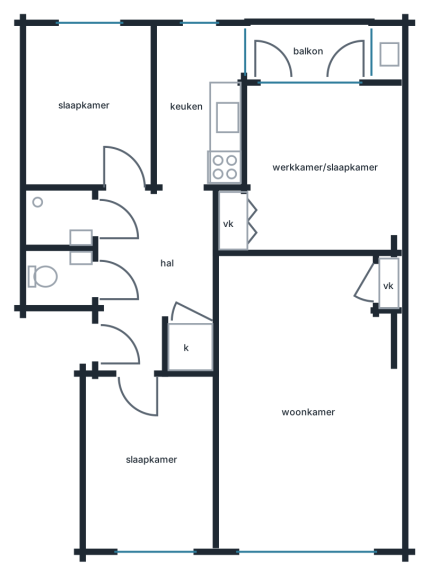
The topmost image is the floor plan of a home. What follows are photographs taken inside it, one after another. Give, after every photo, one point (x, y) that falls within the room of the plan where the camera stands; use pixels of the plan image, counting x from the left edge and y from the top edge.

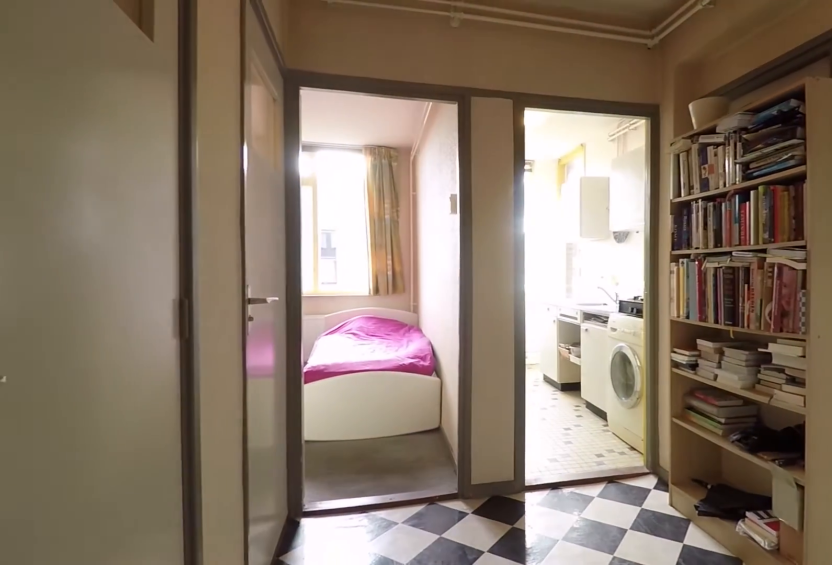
(150, 270)
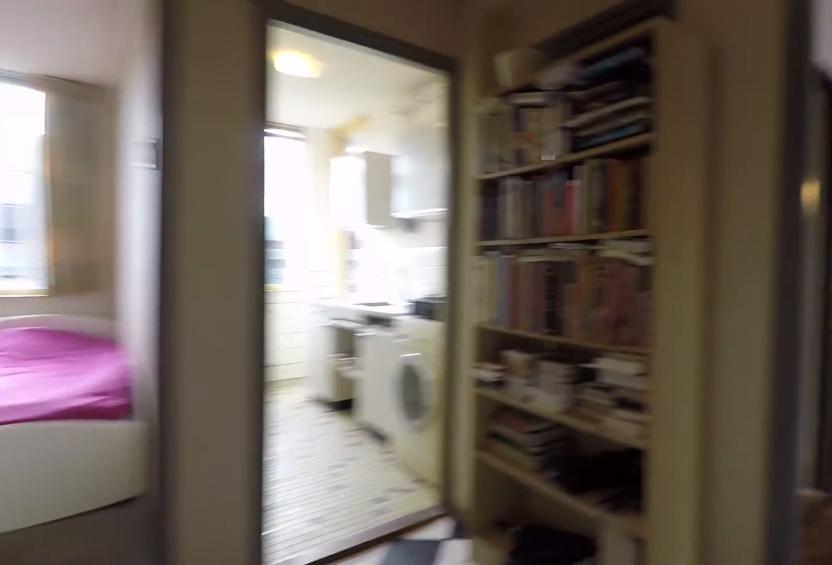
(150, 270)
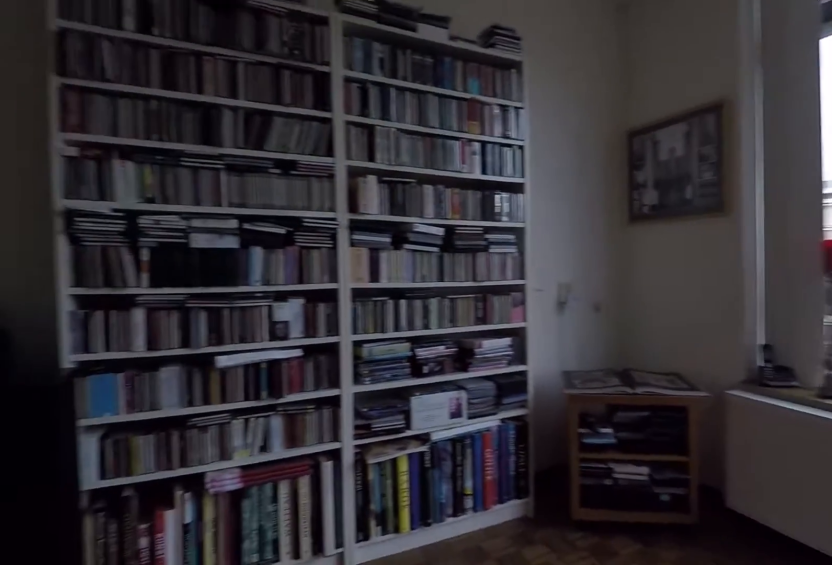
(306, 406)
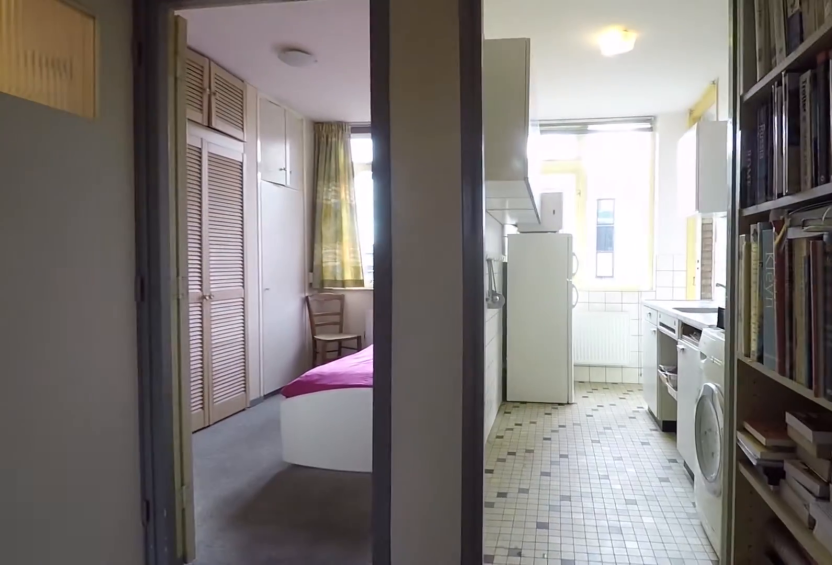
(151, 270)
